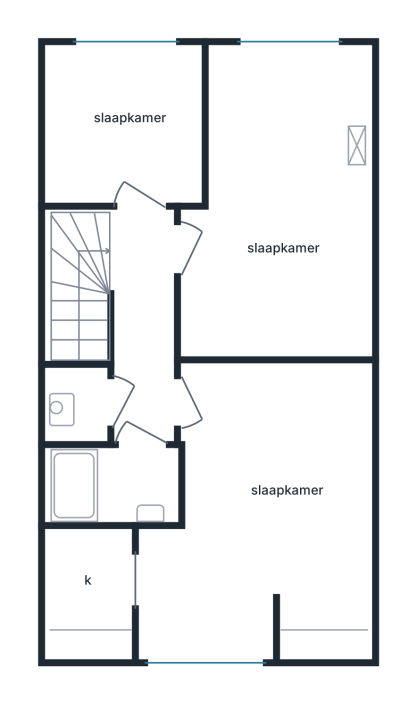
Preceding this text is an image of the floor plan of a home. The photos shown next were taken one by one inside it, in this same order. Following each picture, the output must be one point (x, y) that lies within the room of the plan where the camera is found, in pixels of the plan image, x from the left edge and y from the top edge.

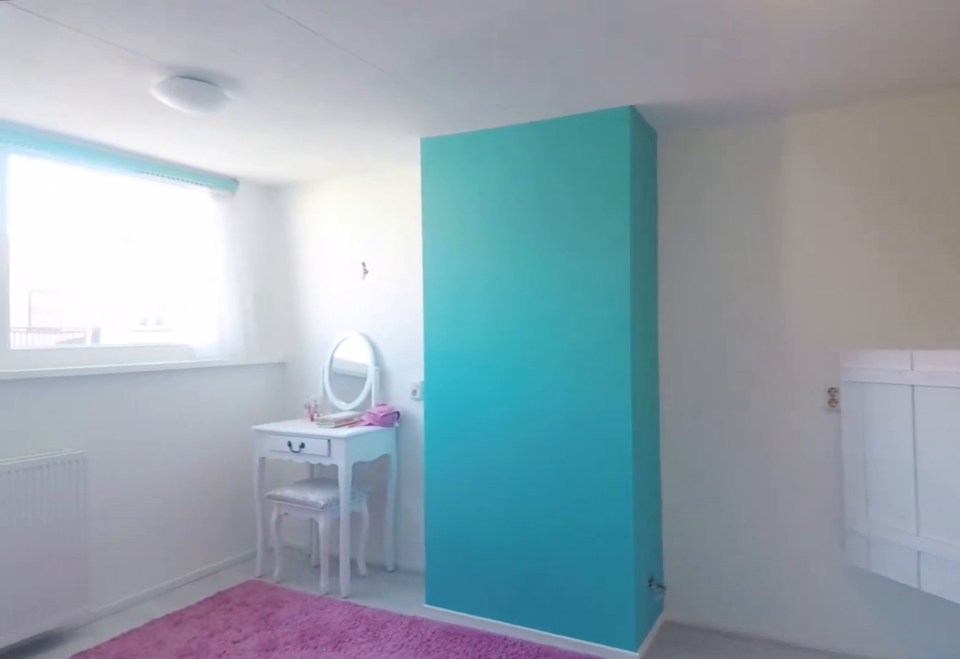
(281, 210)
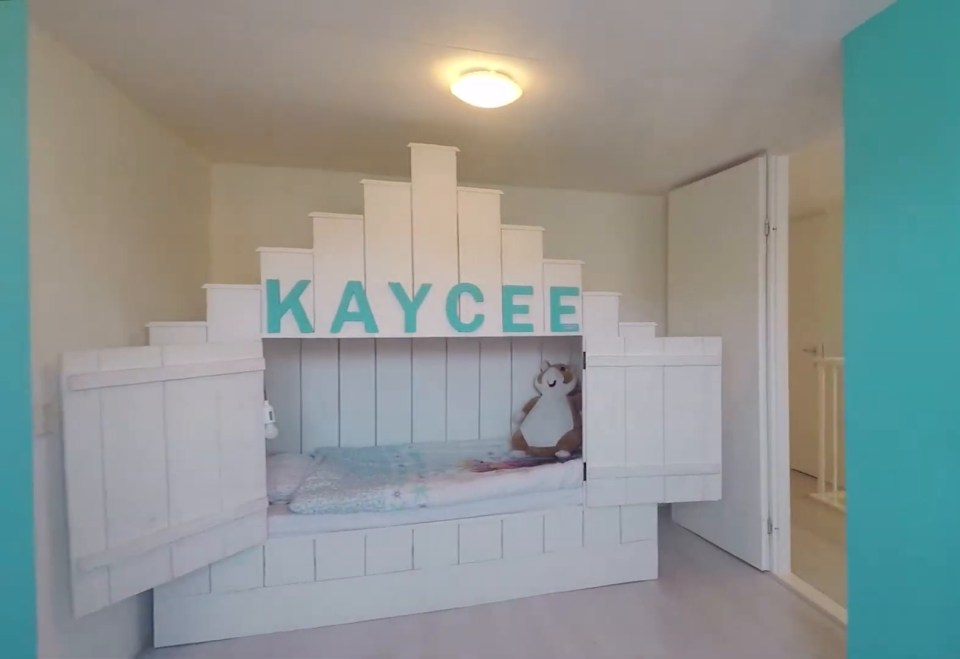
(281, 210)
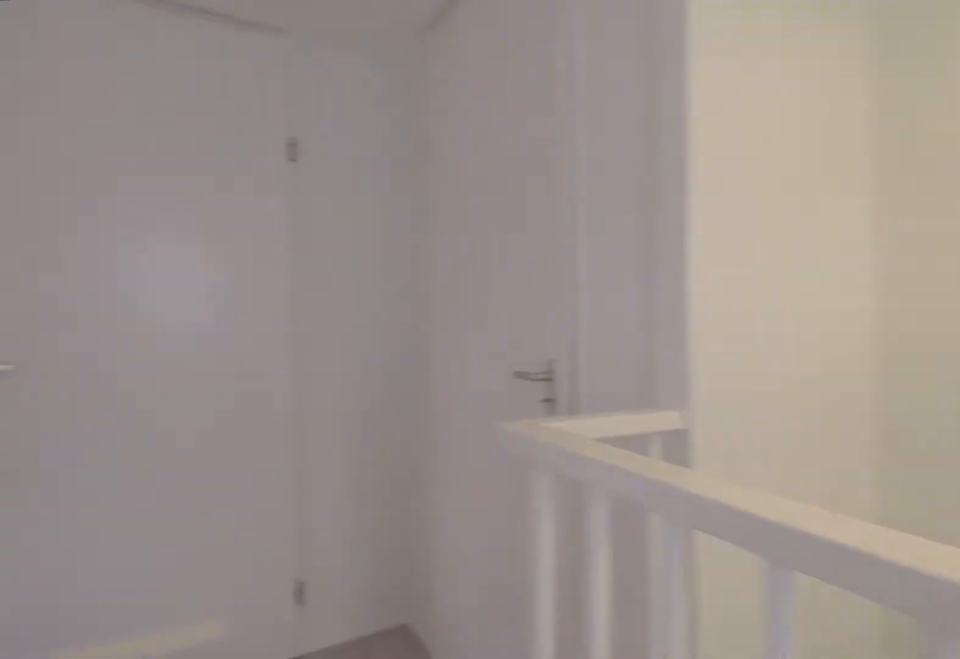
(143, 327)
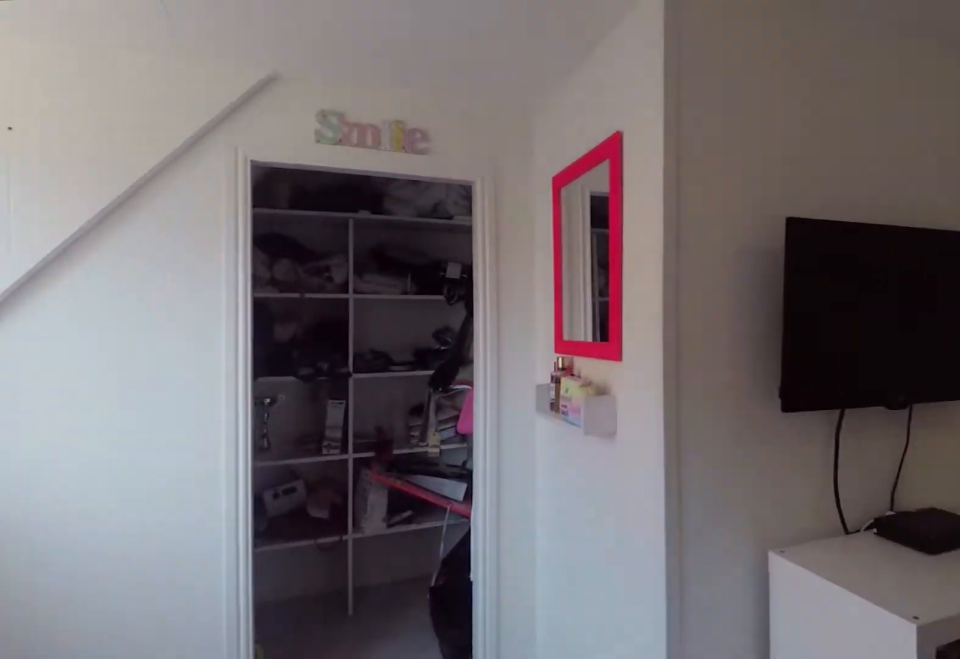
(262, 511)
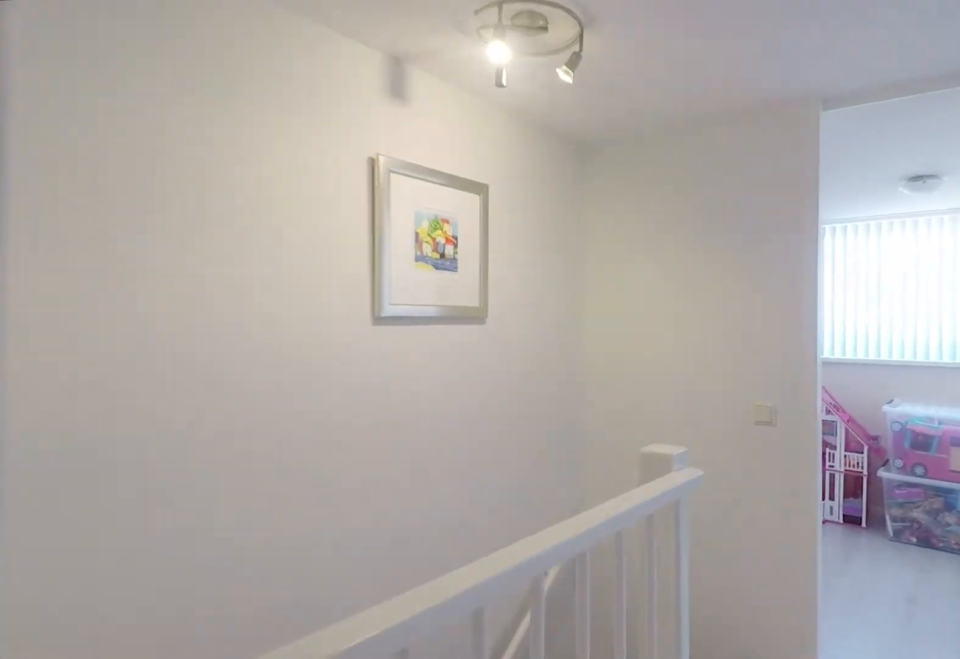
(143, 327)
